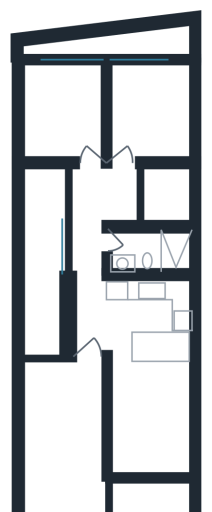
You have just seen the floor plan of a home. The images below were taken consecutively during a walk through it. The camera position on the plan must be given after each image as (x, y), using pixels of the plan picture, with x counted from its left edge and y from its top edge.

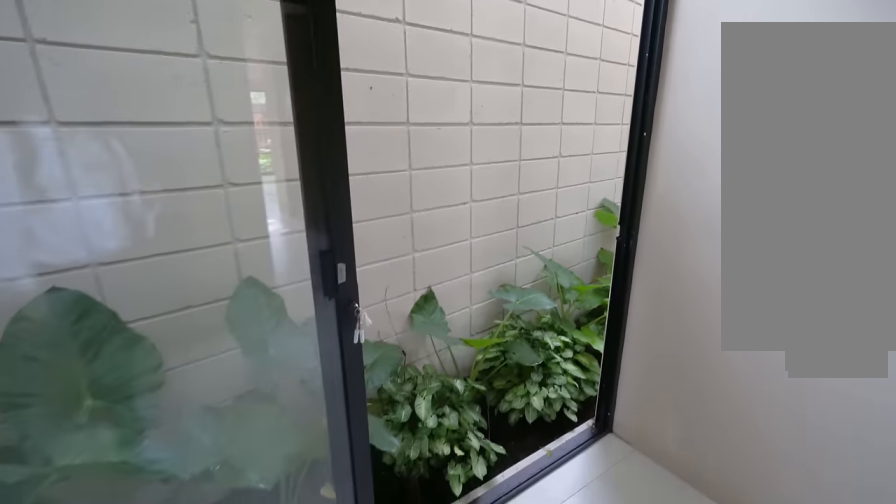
(69, 65)
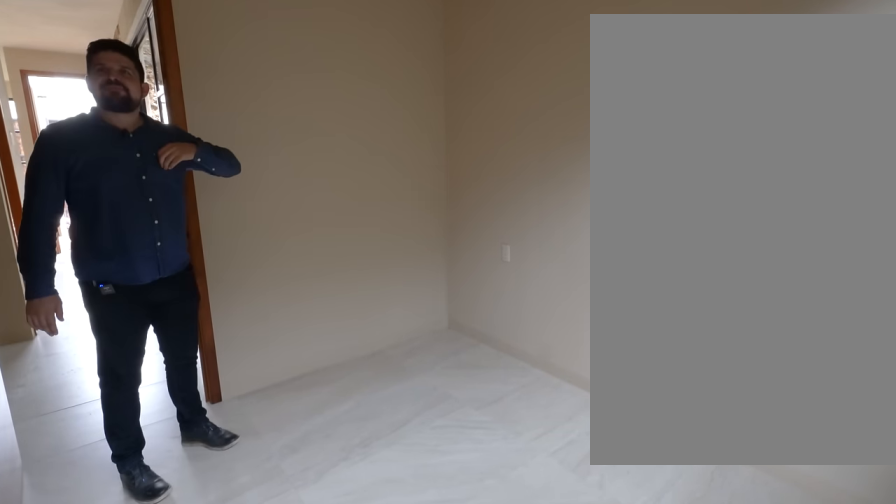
(60, 103)
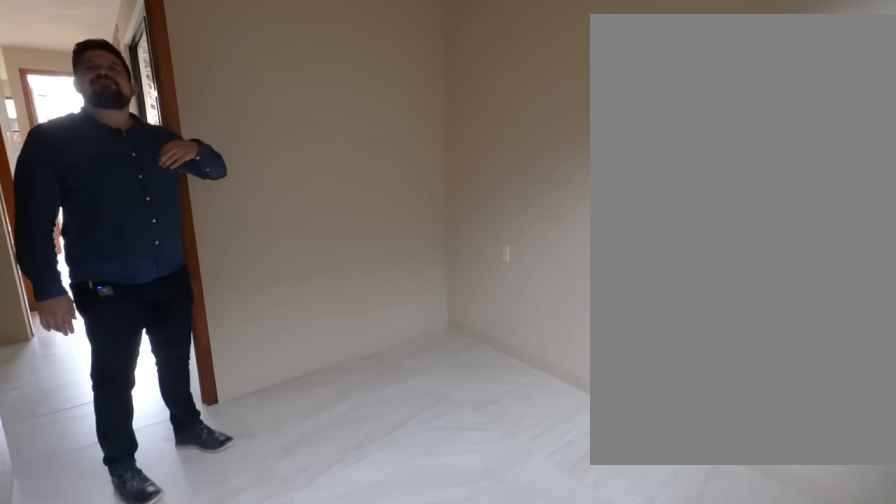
(60, 103)
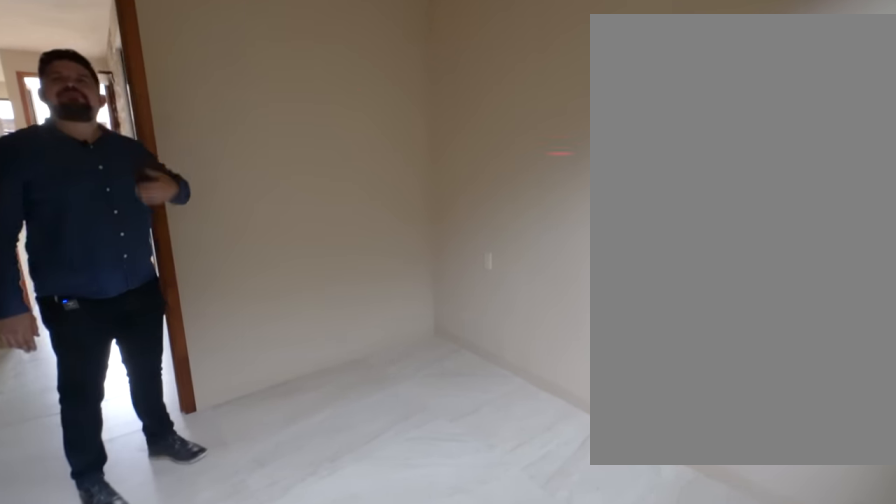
(60, 103)
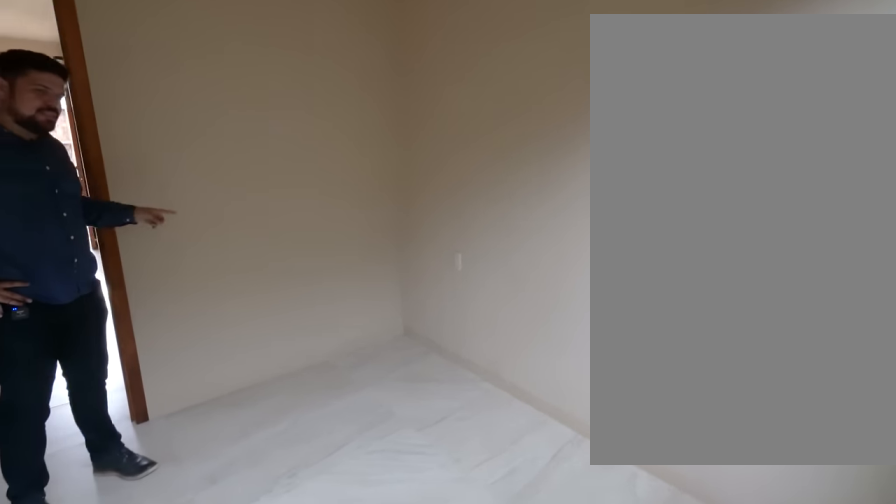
(84, 90)
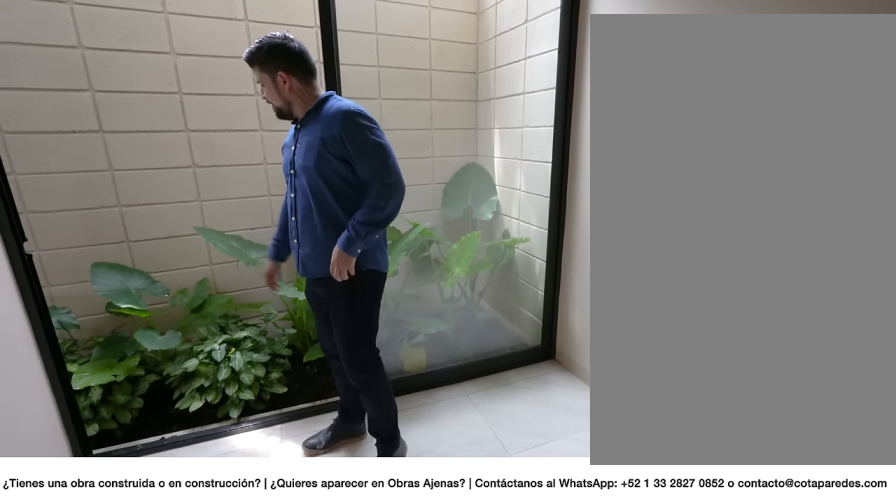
(130, 147)
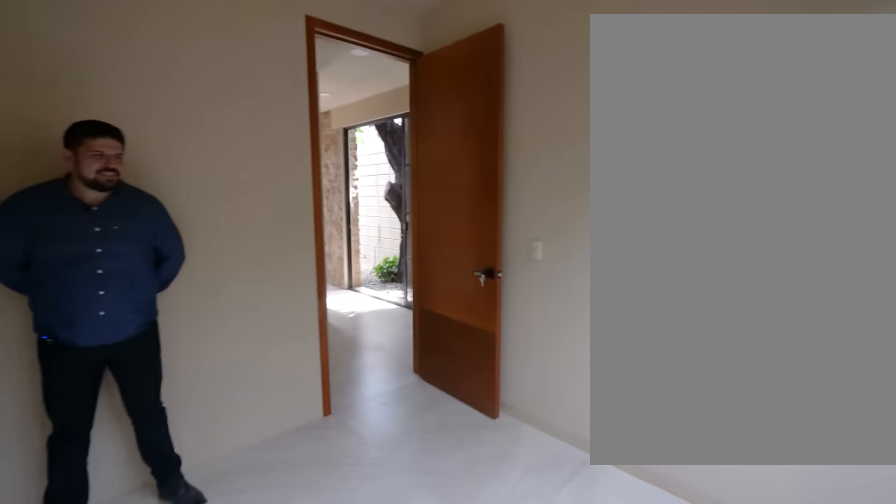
(173, 73)
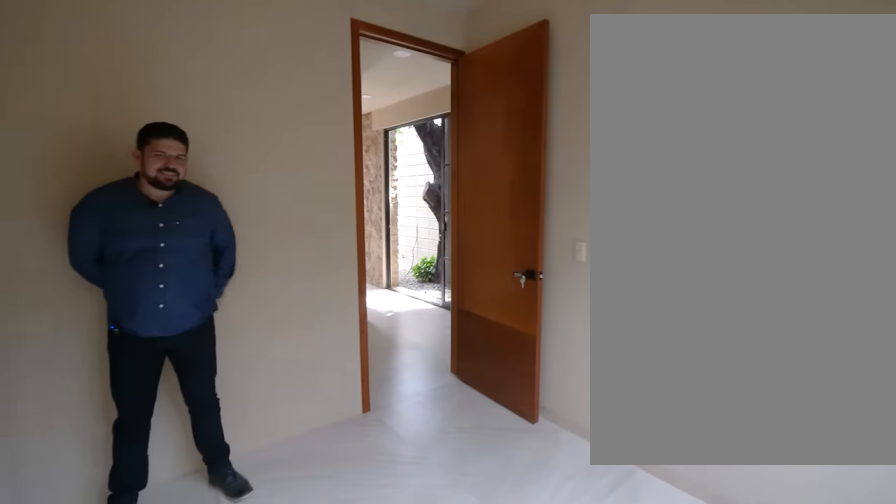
(174, 73)
